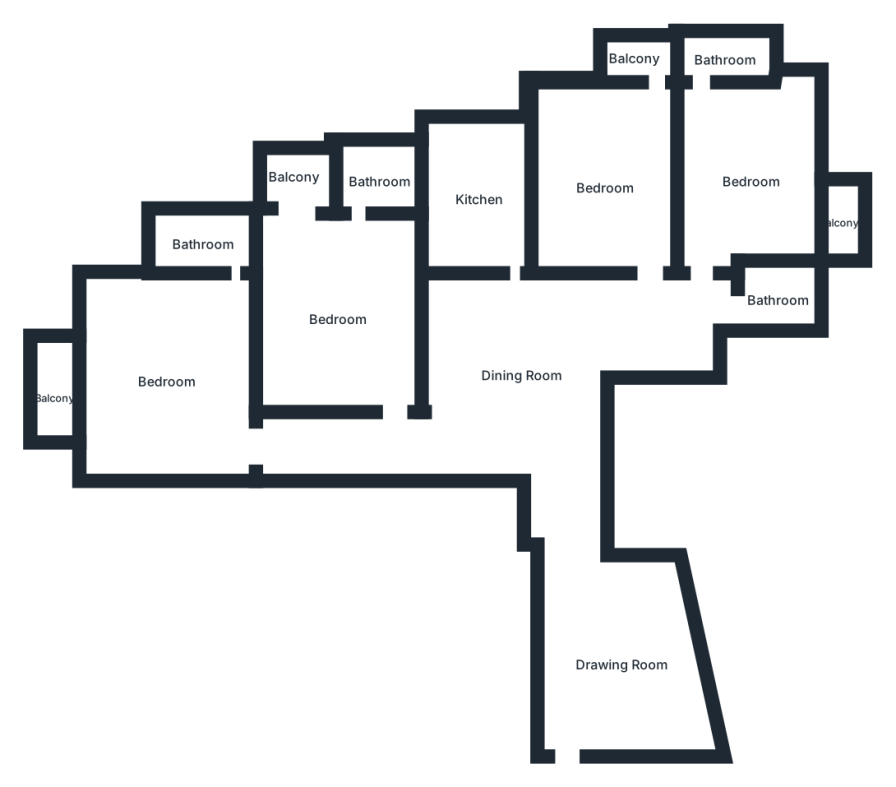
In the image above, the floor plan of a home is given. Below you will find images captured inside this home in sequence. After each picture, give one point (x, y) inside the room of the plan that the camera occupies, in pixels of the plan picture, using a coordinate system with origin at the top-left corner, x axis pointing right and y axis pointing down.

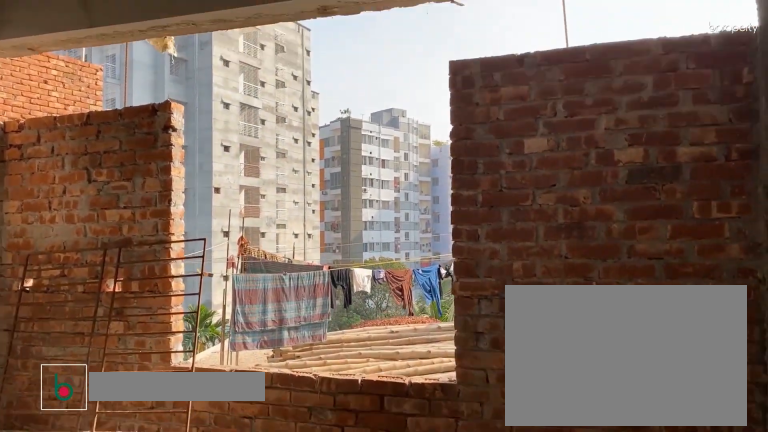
(623, 664)
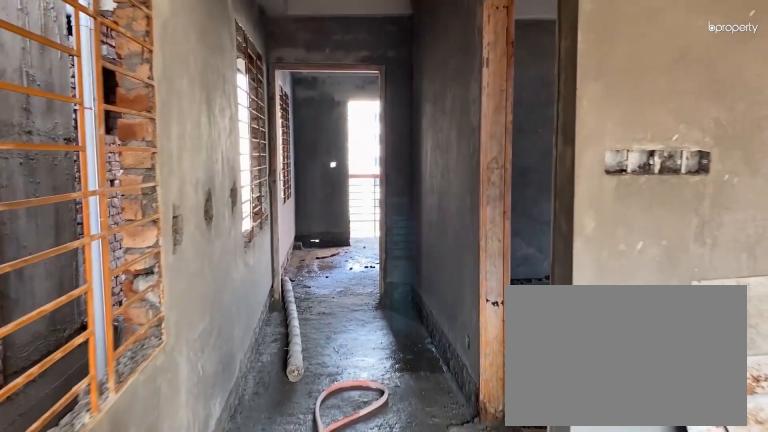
(520, 372)
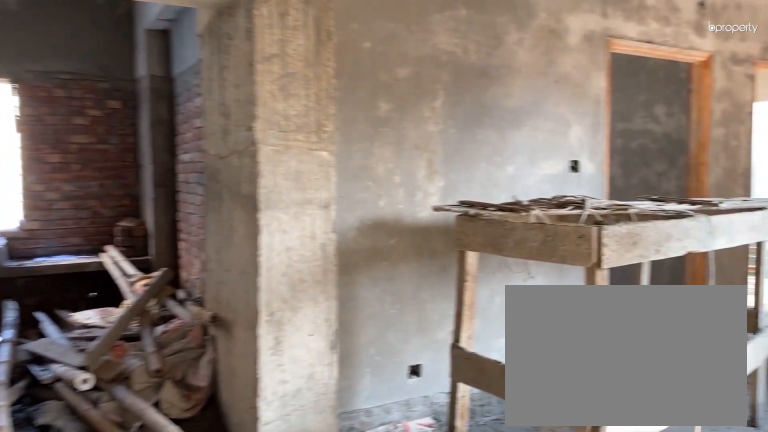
(519, 373)
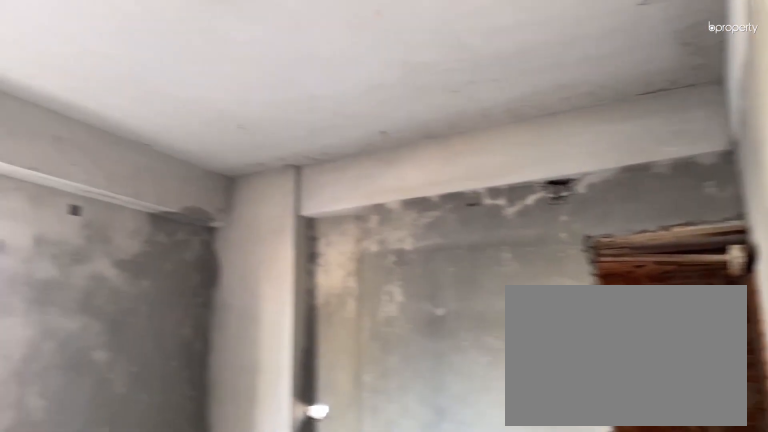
(166, 382)
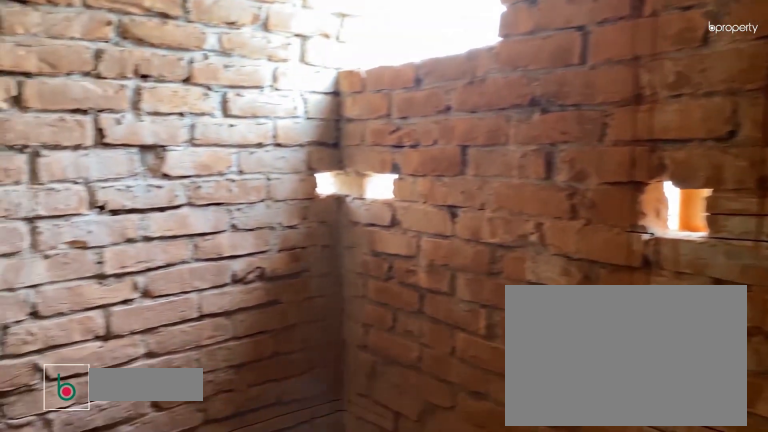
(205, 242)
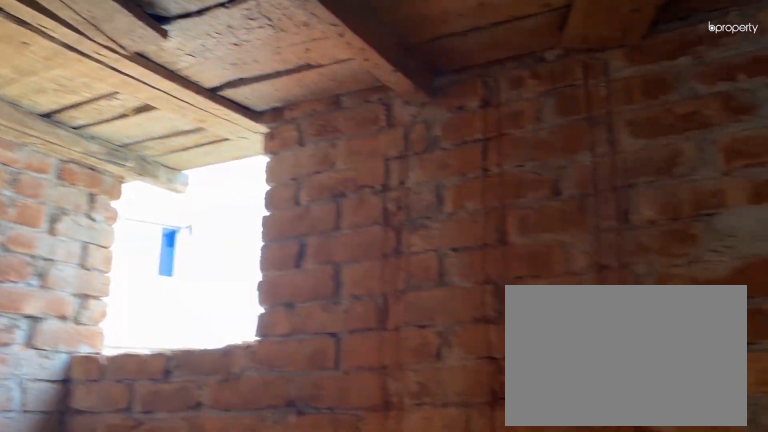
(205, 242)
